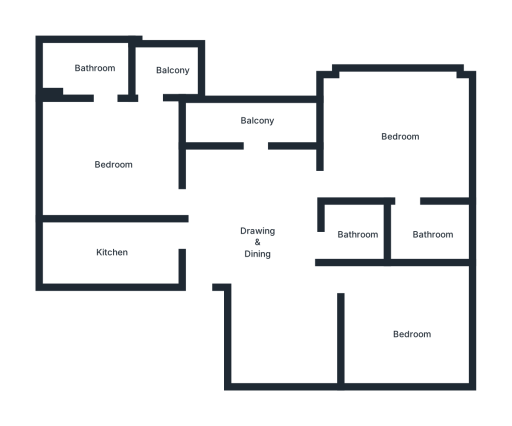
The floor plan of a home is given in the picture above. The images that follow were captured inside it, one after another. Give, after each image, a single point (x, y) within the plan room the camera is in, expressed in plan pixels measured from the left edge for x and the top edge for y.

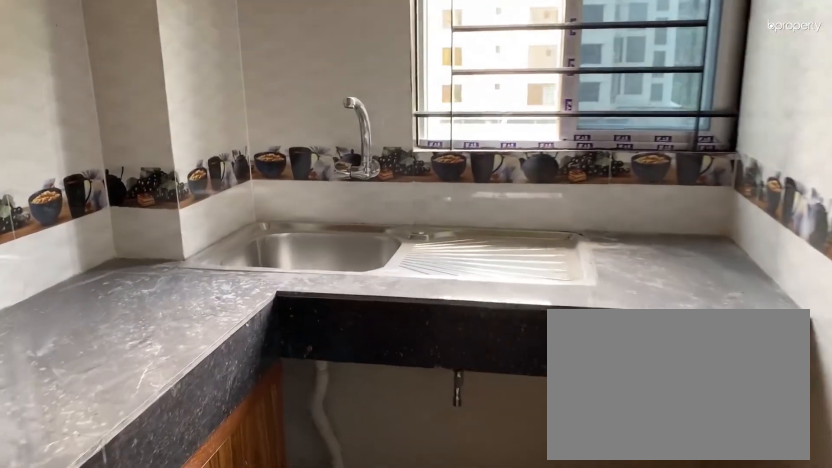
(111, 251)
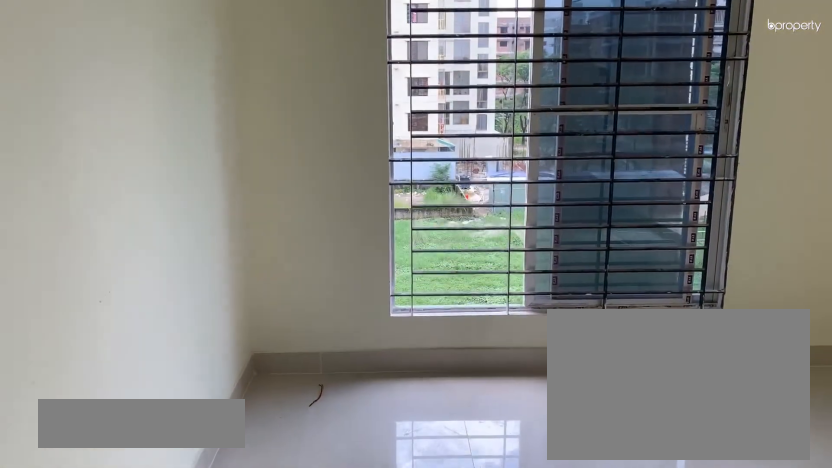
(112, 166)
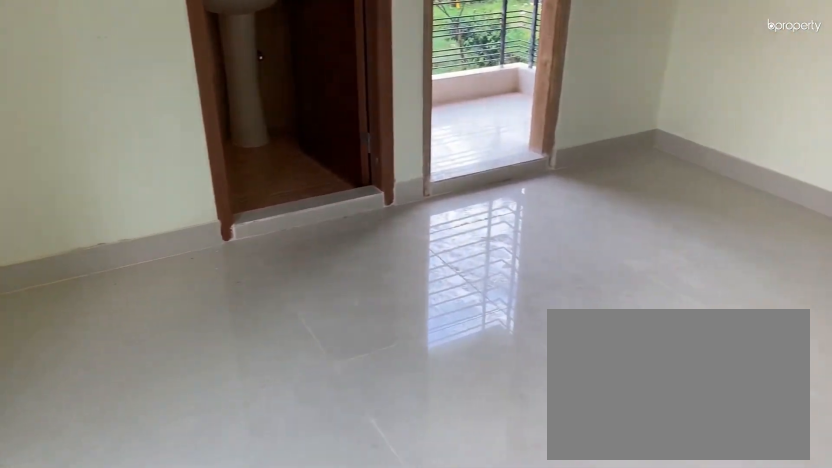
(112, 166)
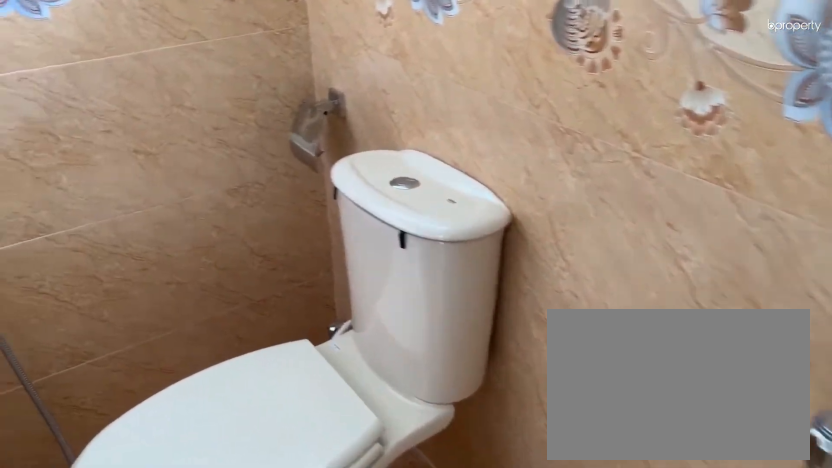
(96, 70)
